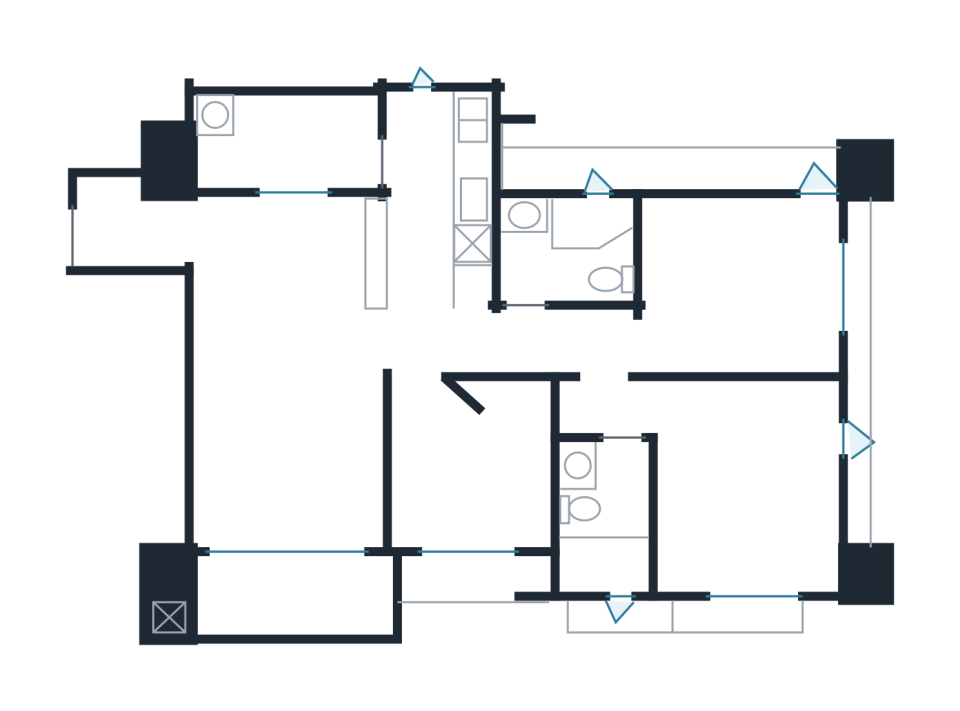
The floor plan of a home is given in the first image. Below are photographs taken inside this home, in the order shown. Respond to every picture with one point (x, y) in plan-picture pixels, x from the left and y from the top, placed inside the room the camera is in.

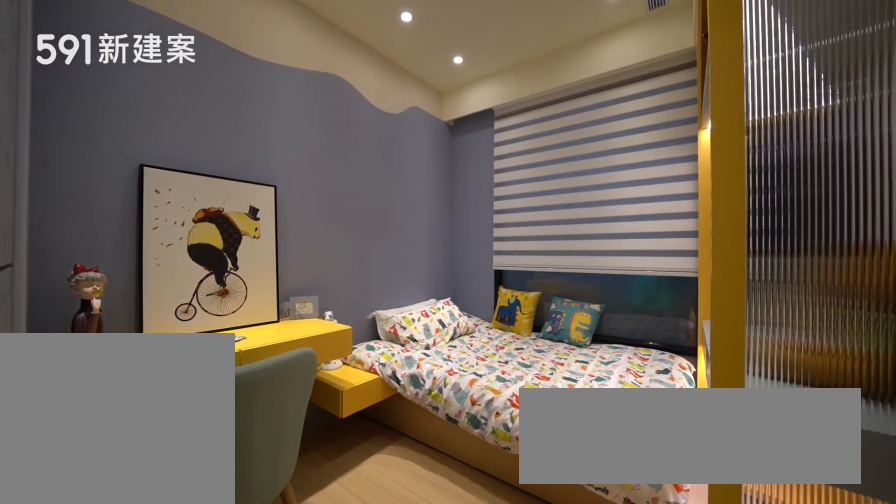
(477, 465)
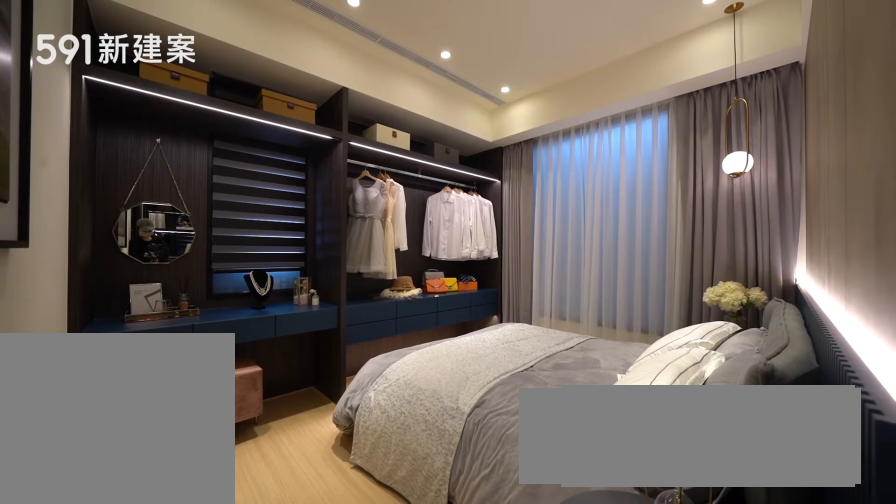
(730, 478)
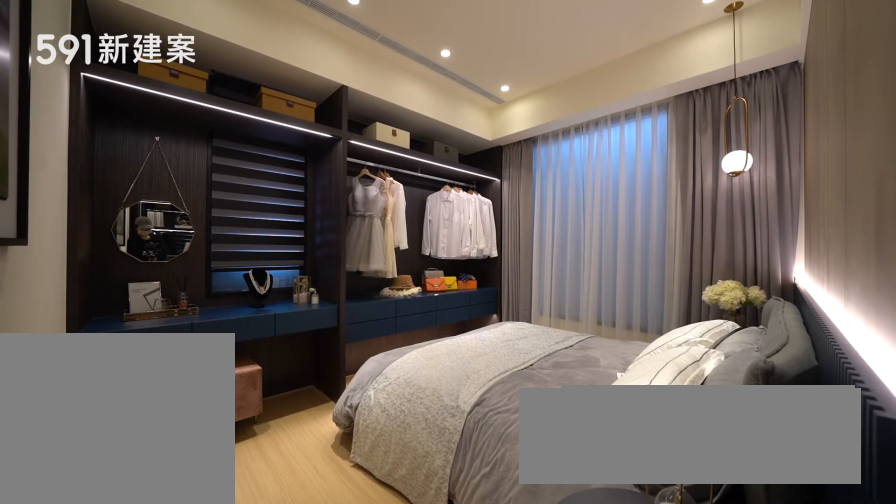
(730, 478)
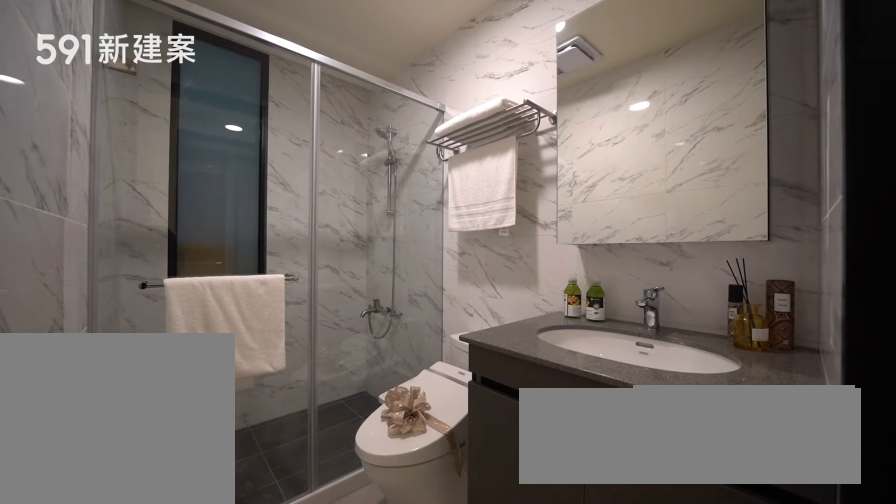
(600, 522)
